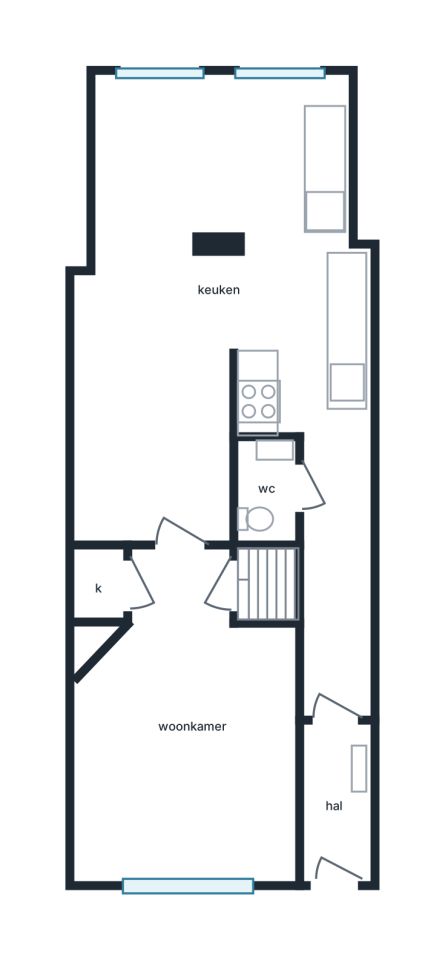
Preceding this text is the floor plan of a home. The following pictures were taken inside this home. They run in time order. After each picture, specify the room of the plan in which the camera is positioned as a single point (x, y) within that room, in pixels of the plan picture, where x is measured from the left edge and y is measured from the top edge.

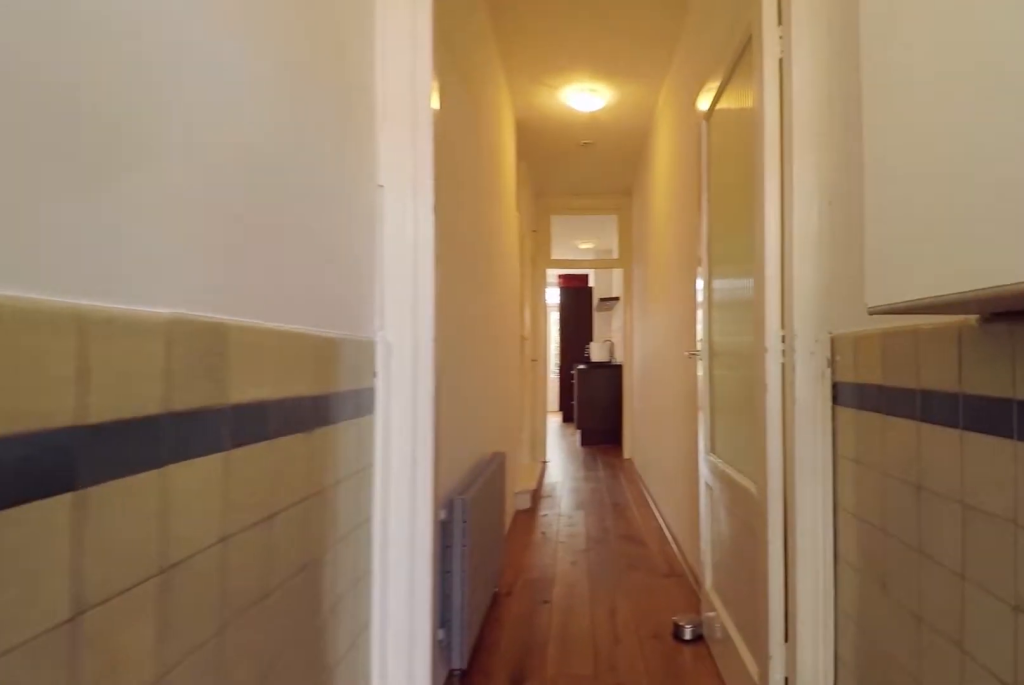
(333, 802)
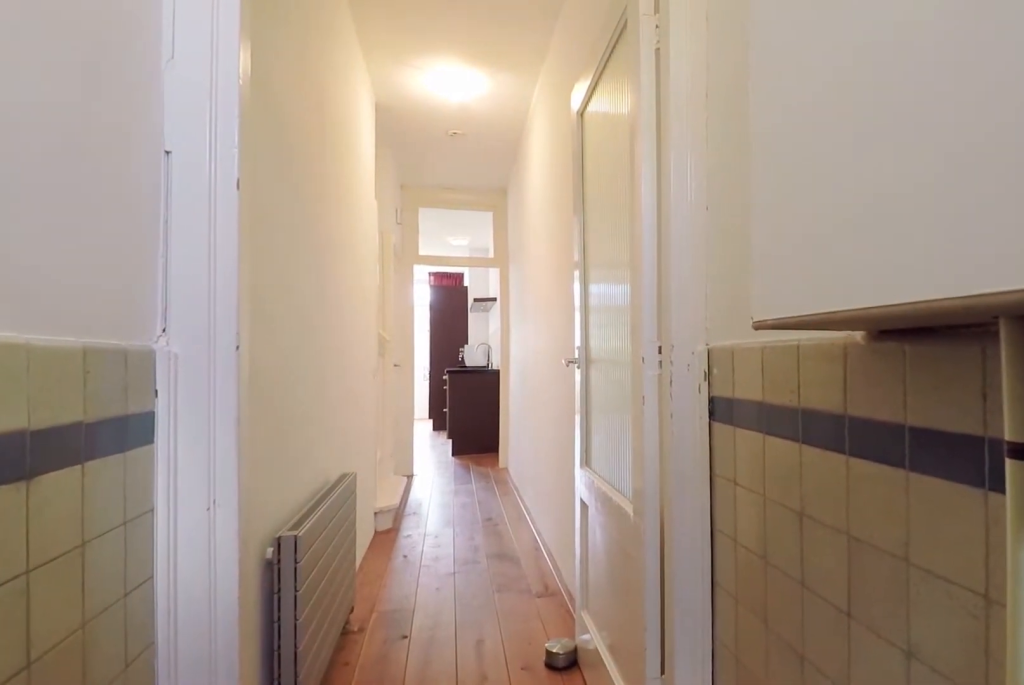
(333, 802)
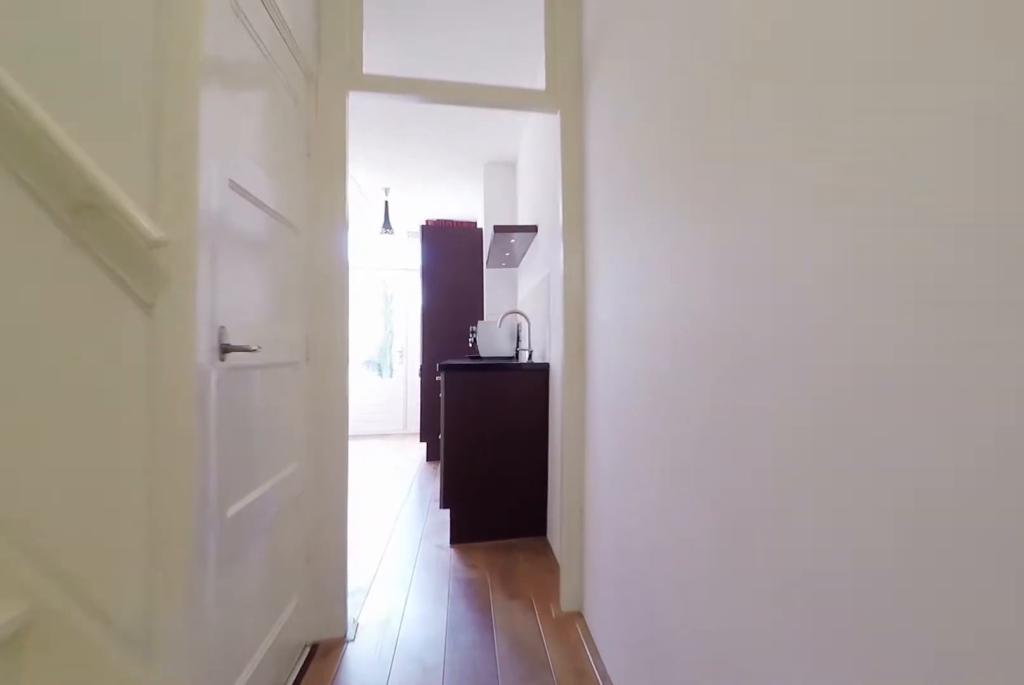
(335, 578)
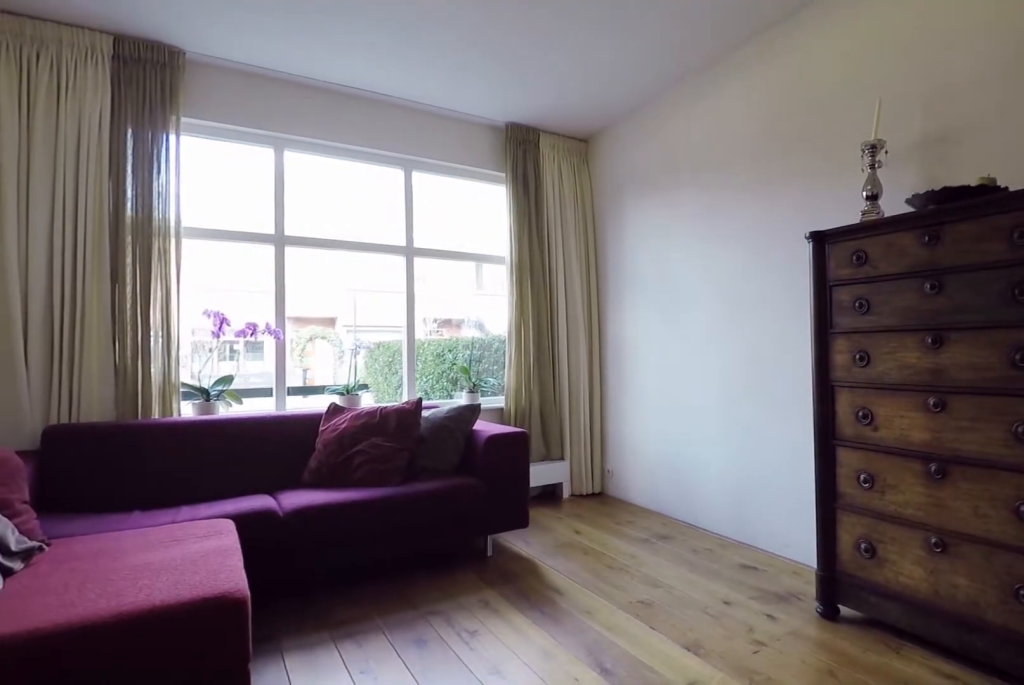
(184, 732)
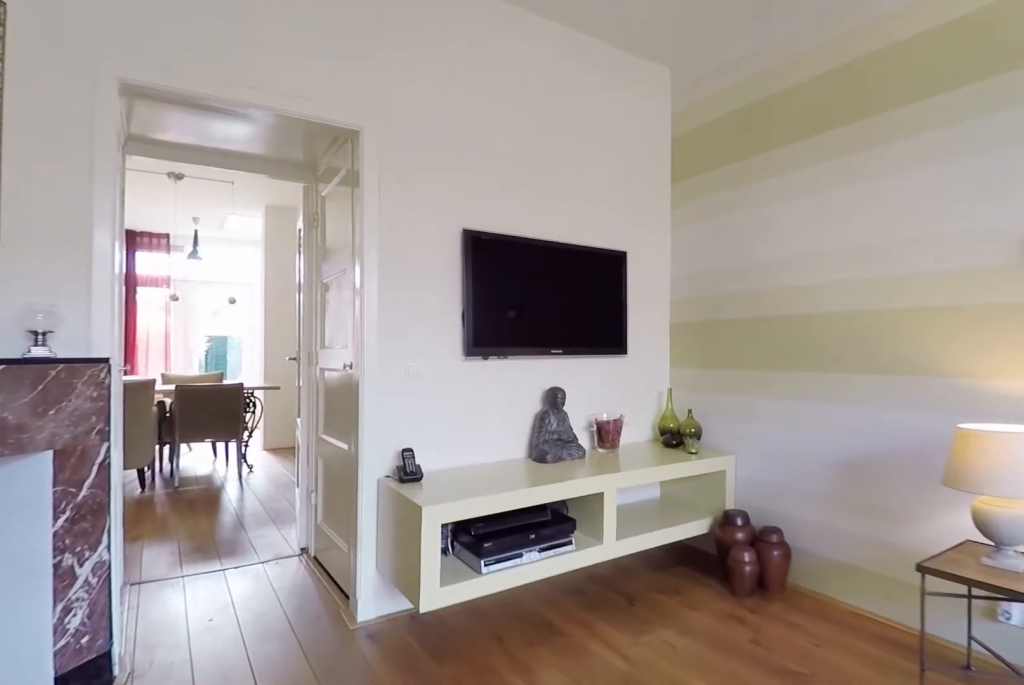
(184, 732)
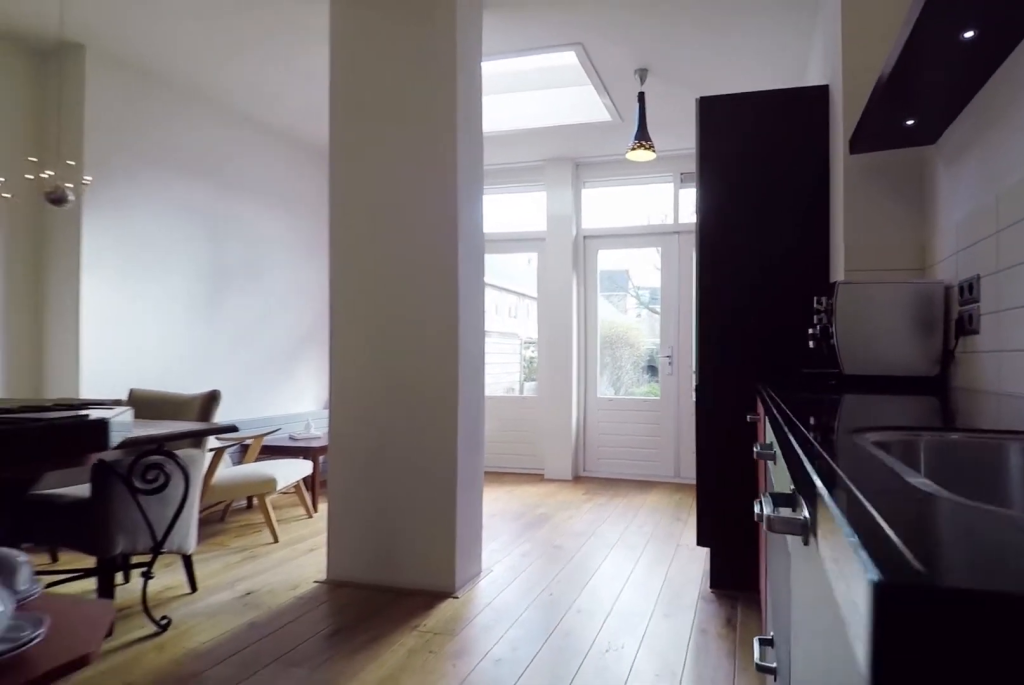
(195, 316)
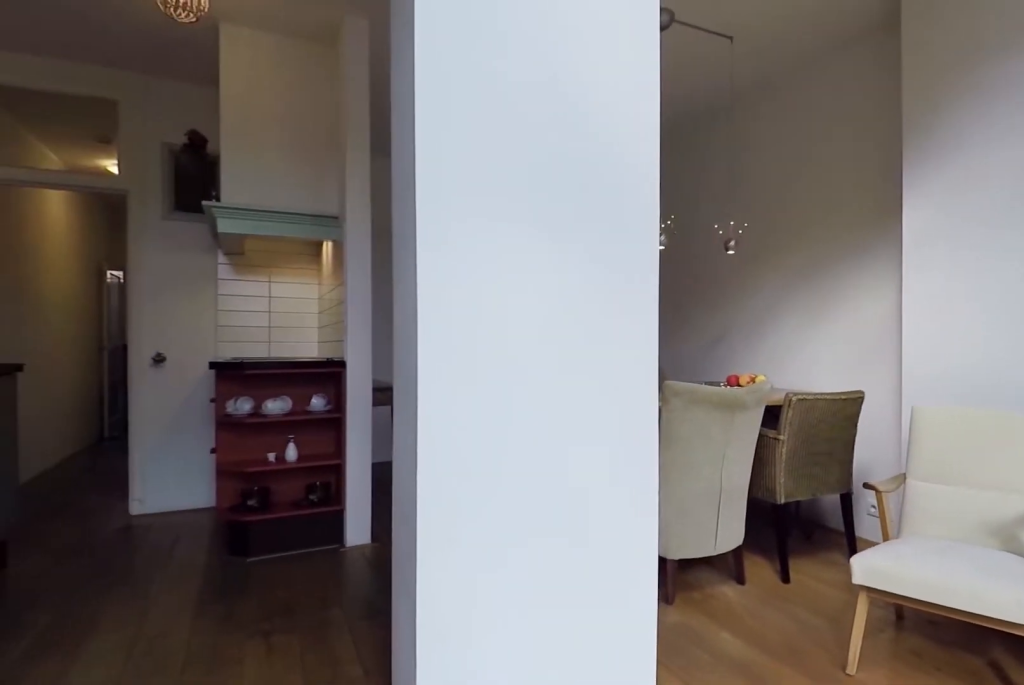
(262, 91)
